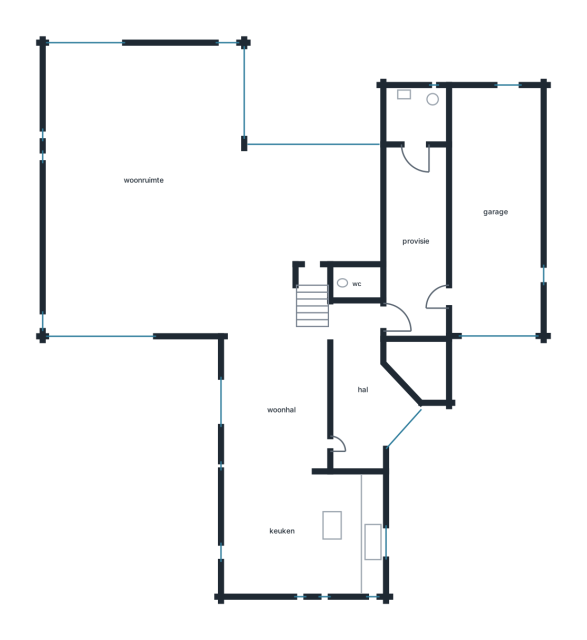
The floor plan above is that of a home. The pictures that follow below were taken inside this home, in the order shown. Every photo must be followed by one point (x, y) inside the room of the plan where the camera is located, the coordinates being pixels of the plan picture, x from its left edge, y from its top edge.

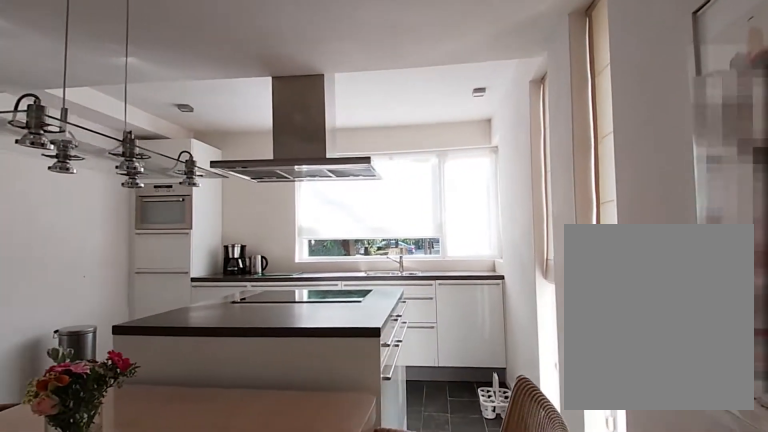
(288, 462)
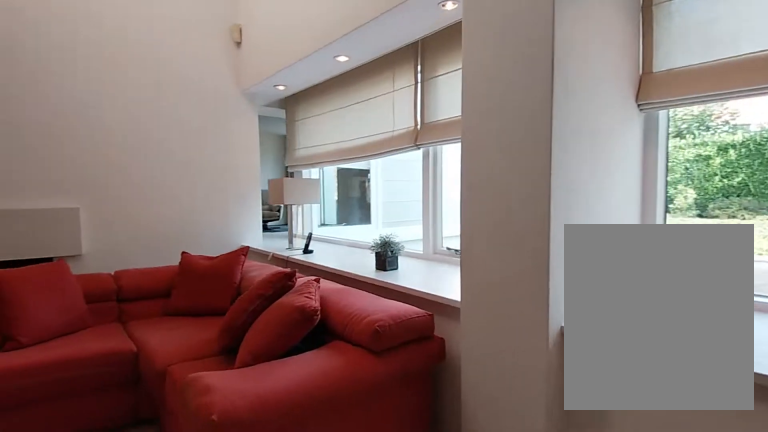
(311, 211)
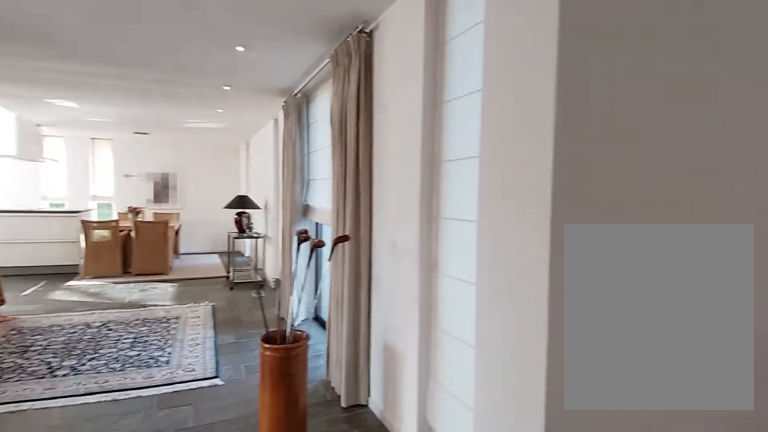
(288, 462)
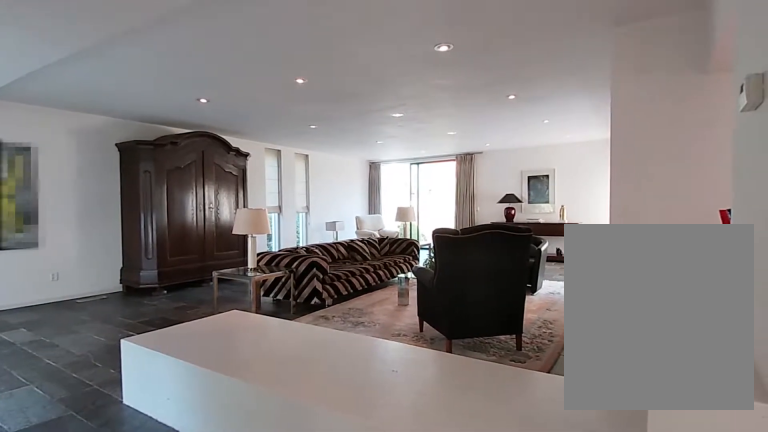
(140, 188)
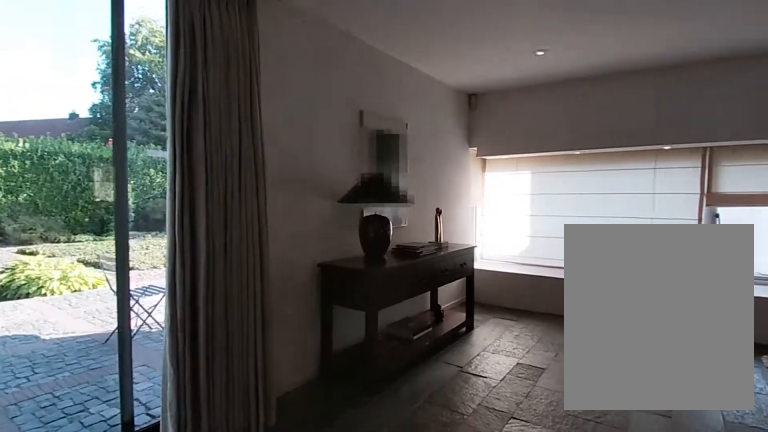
(140, 188)
